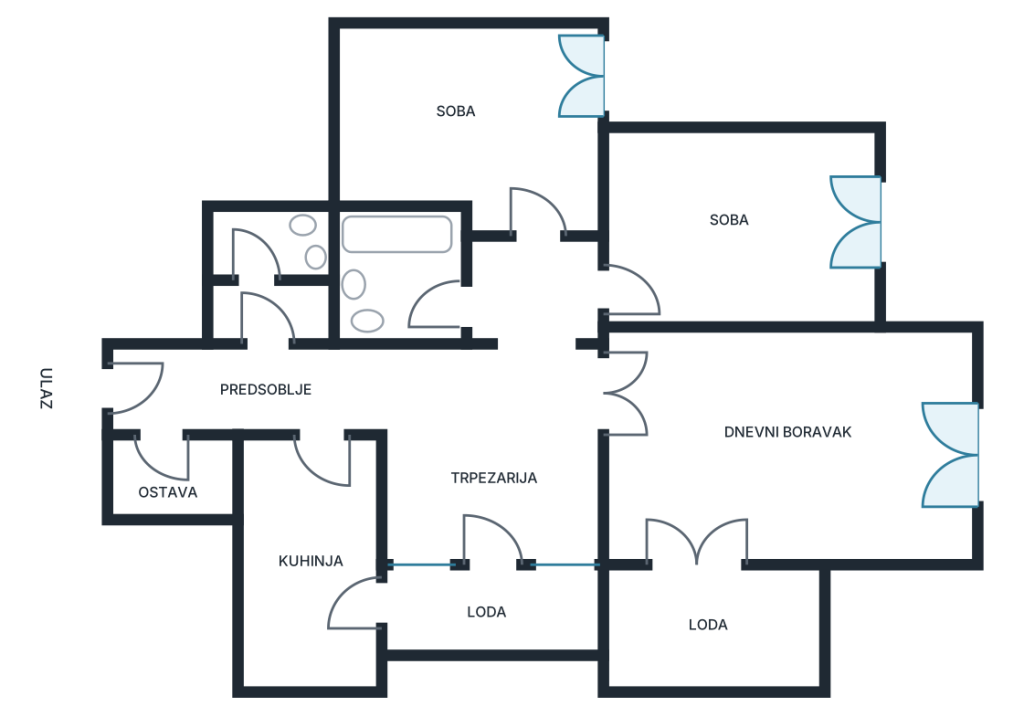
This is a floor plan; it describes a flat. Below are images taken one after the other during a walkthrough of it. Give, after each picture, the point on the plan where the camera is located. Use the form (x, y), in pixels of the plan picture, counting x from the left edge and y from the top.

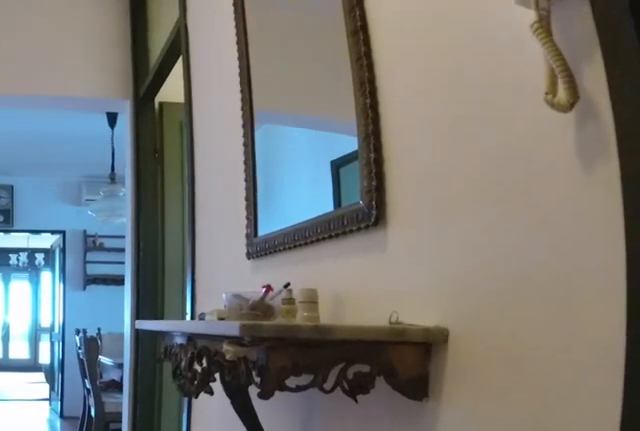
(127, 397)
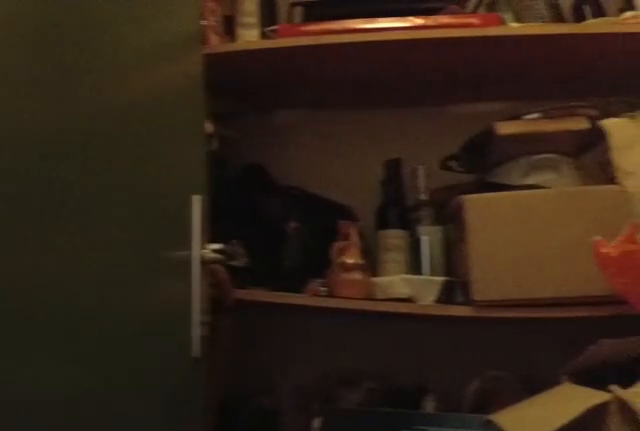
(139, 399)
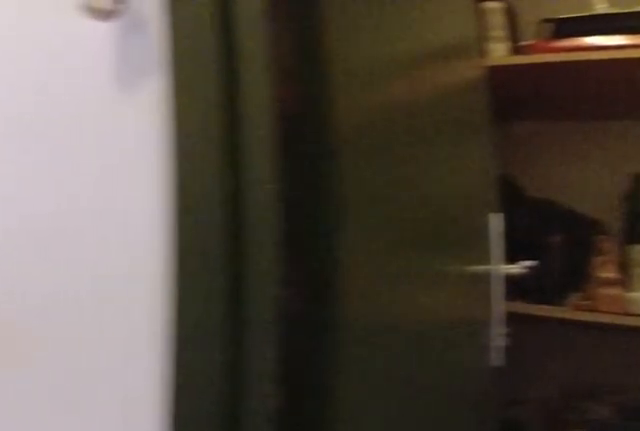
(123, 395)
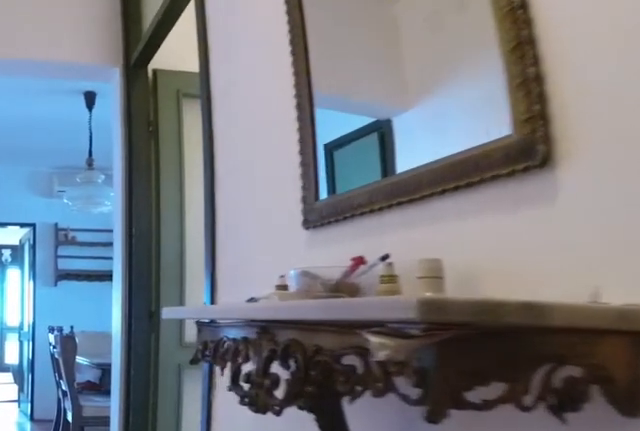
(154, 392)
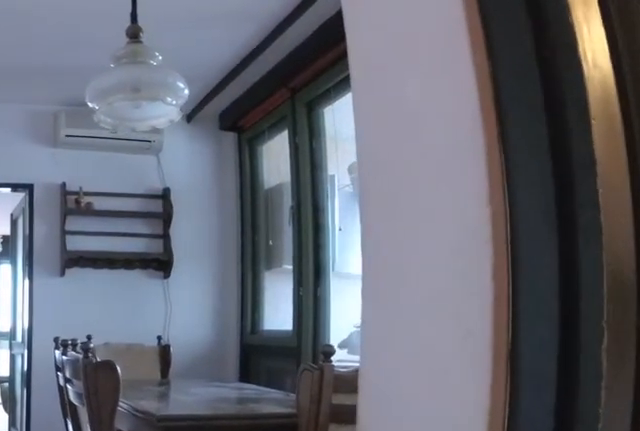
(293, 391)
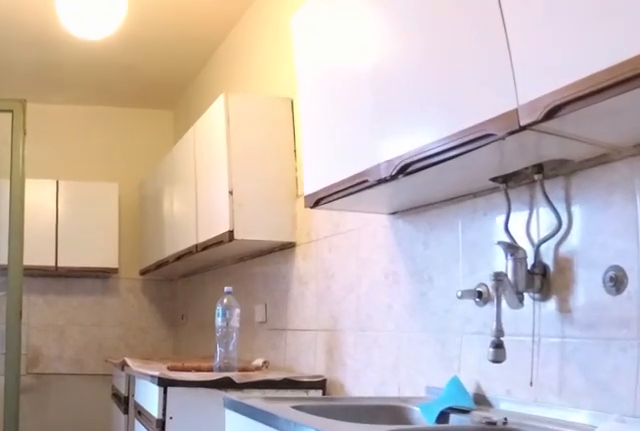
(317, 416)
